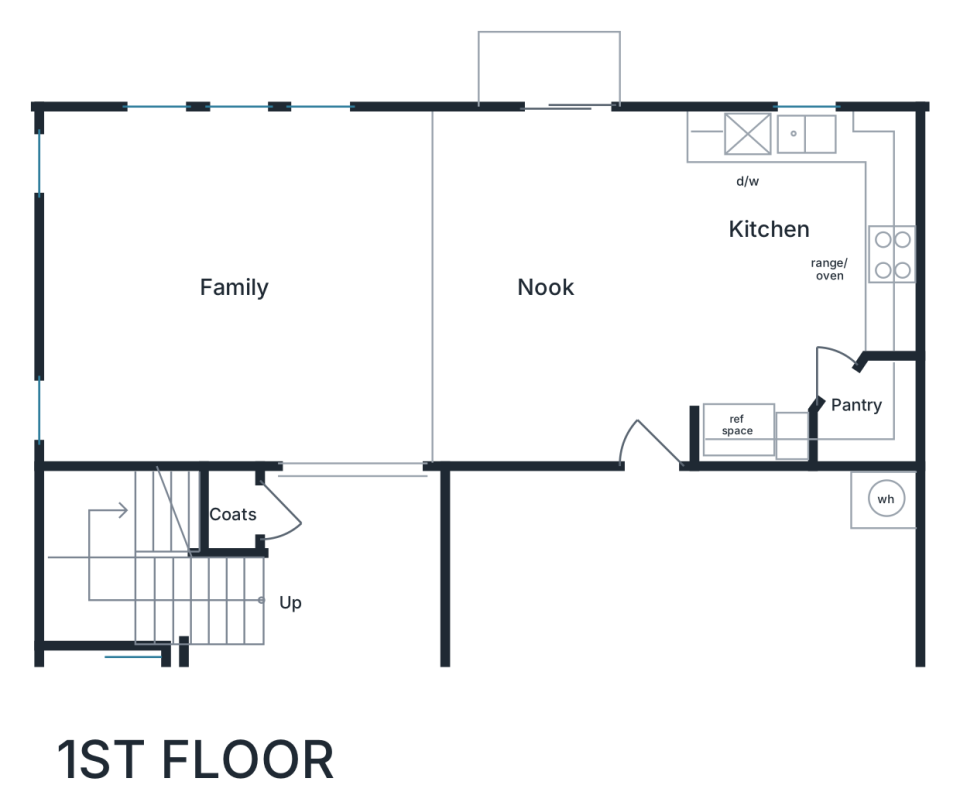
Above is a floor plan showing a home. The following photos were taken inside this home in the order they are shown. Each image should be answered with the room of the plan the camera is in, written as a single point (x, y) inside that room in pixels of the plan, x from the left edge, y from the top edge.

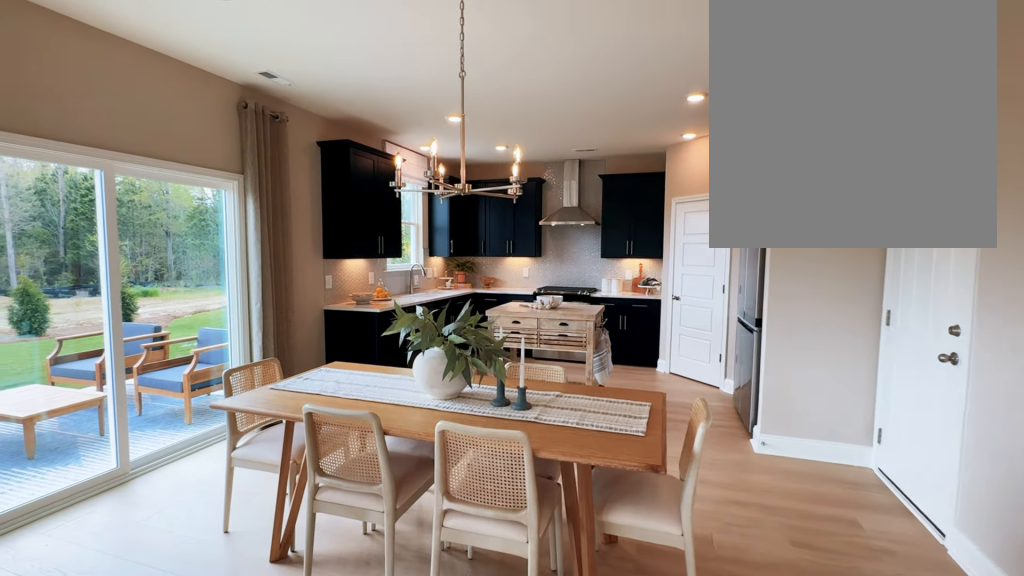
(549, 286)
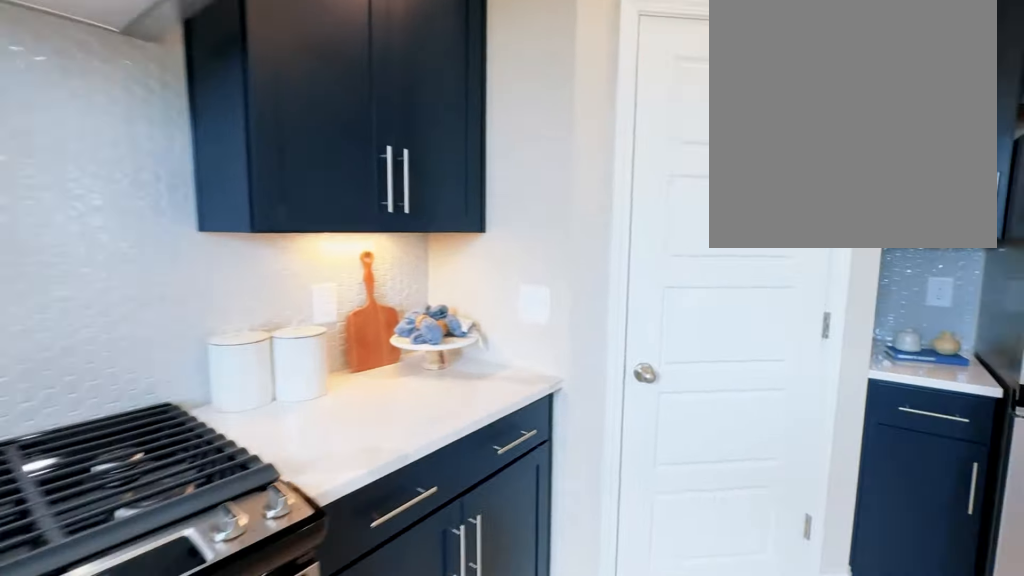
(802, 286)
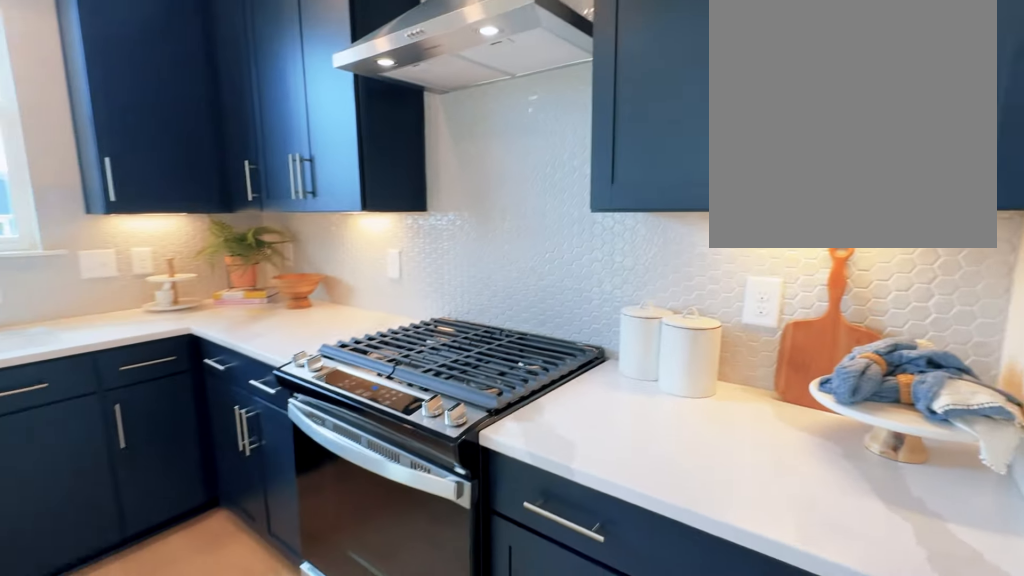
(802, 286)
